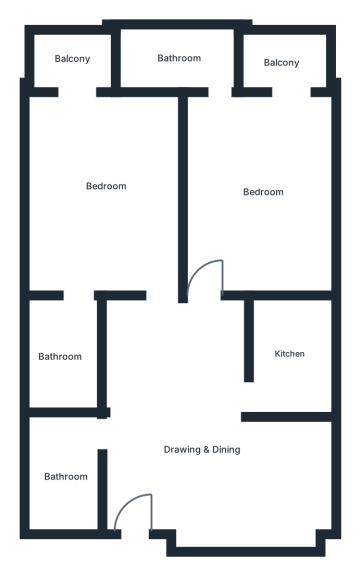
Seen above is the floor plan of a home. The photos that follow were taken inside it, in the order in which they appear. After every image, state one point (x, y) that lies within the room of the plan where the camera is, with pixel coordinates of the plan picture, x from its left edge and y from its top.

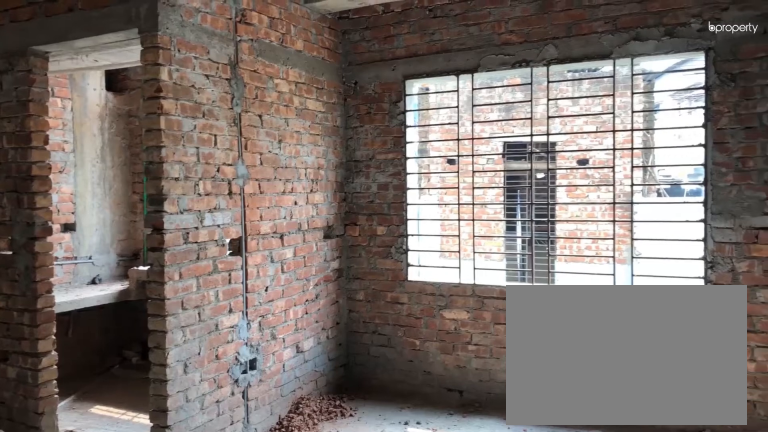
(203, 443)
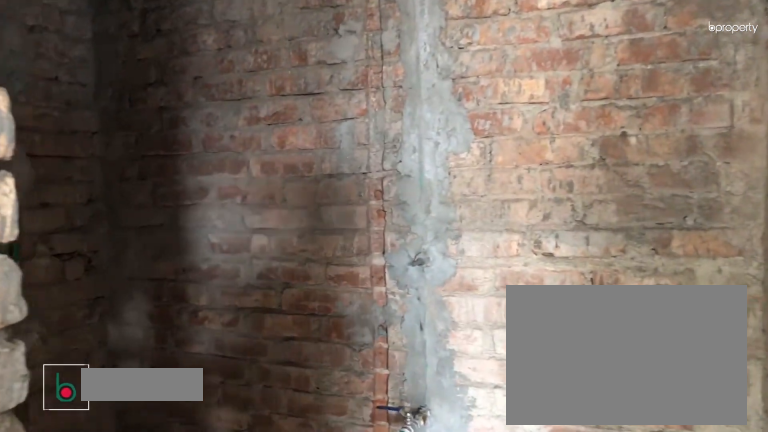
(64, 473)
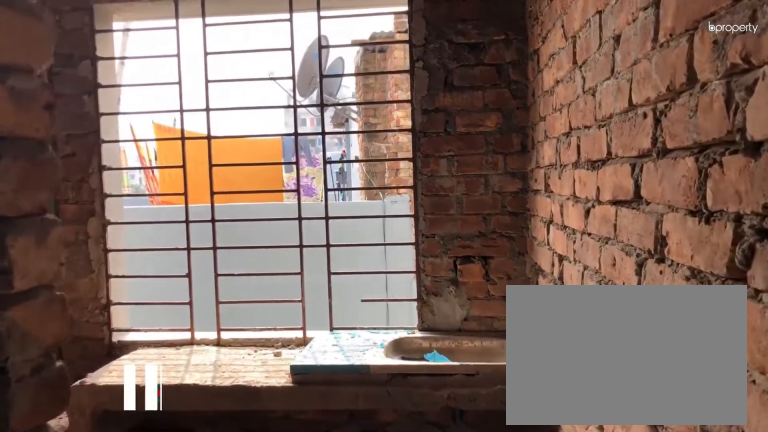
(286, 356)
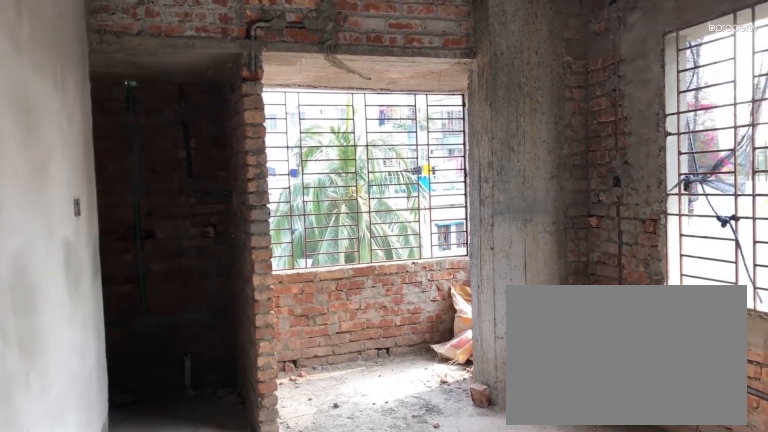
(259, 195)
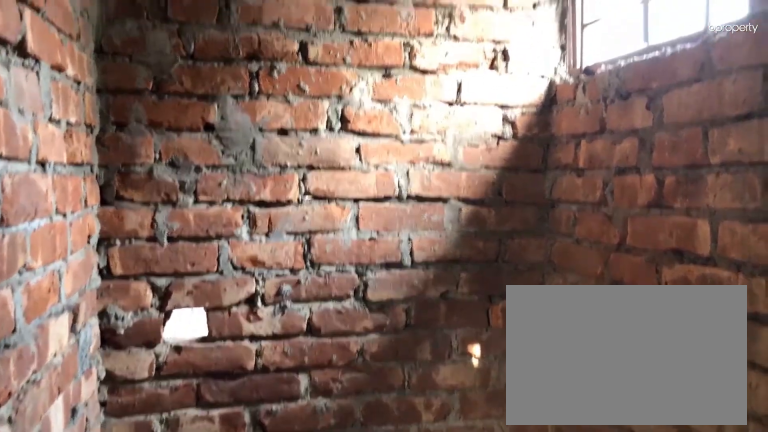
(181, 57)
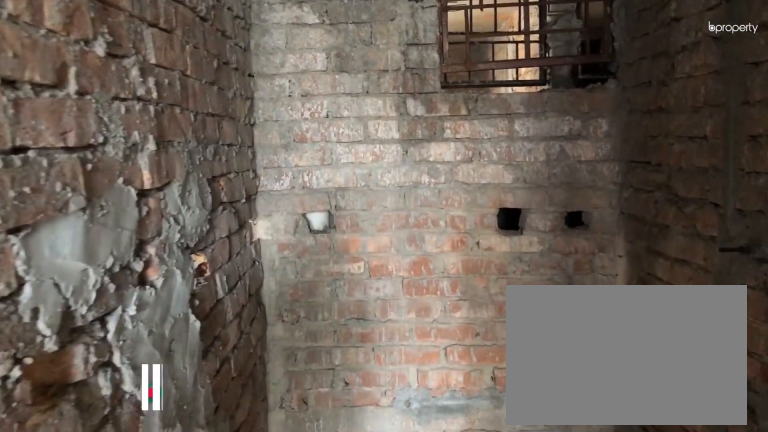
(60, 356)
